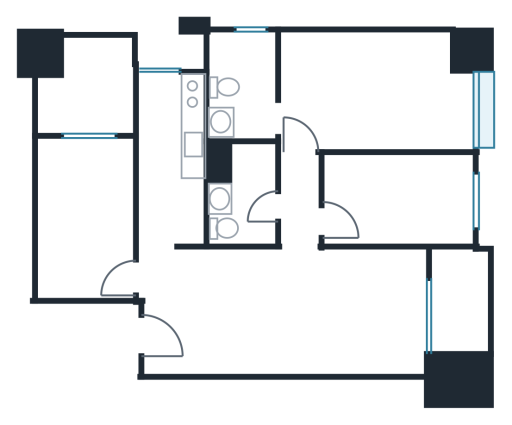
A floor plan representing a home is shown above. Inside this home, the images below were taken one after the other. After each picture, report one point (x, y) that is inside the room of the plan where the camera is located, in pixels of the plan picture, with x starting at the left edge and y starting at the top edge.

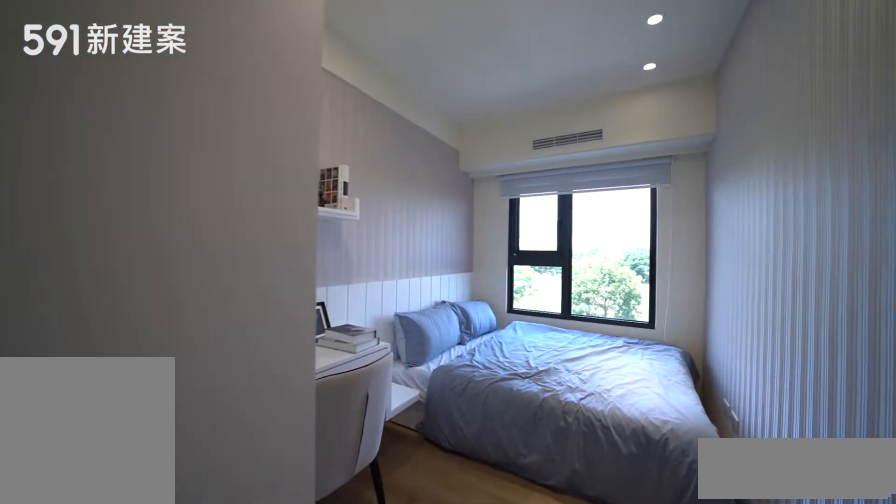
(402, 197)
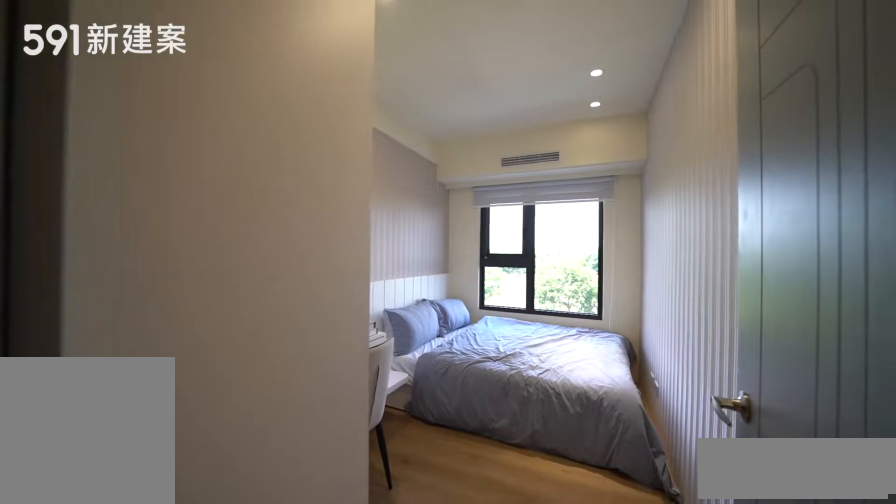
(402, 197)
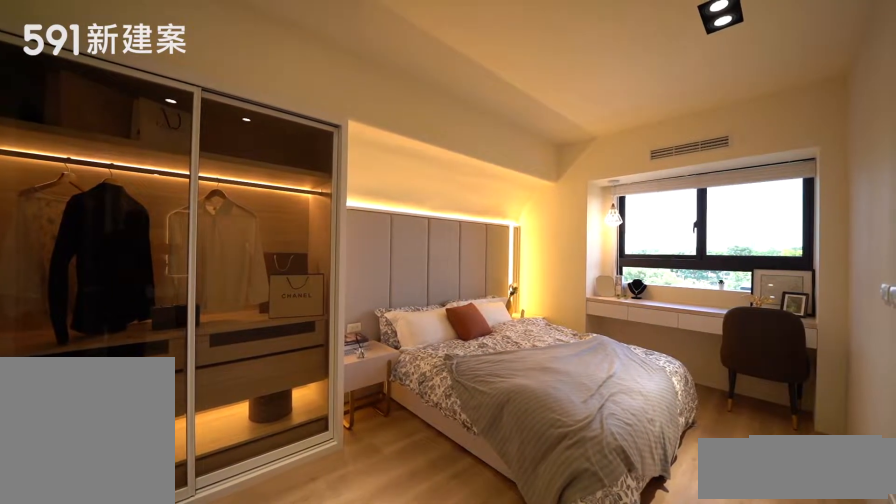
(383, 91)
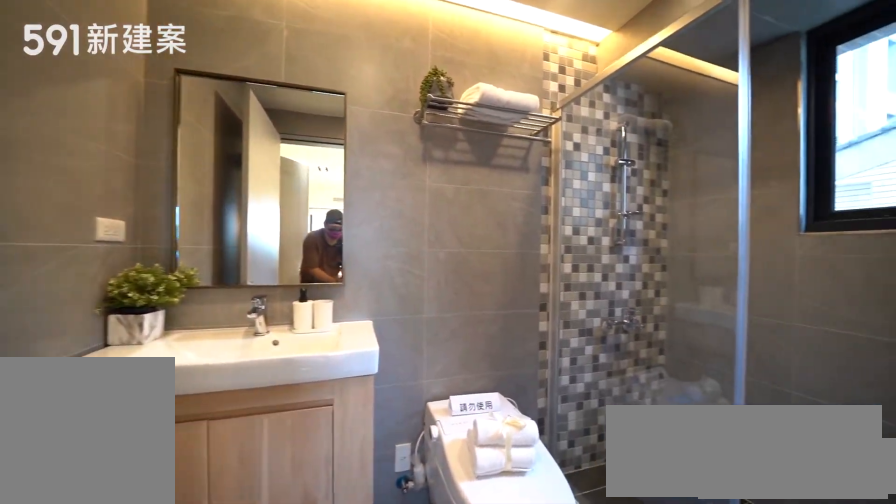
(242, 80)
